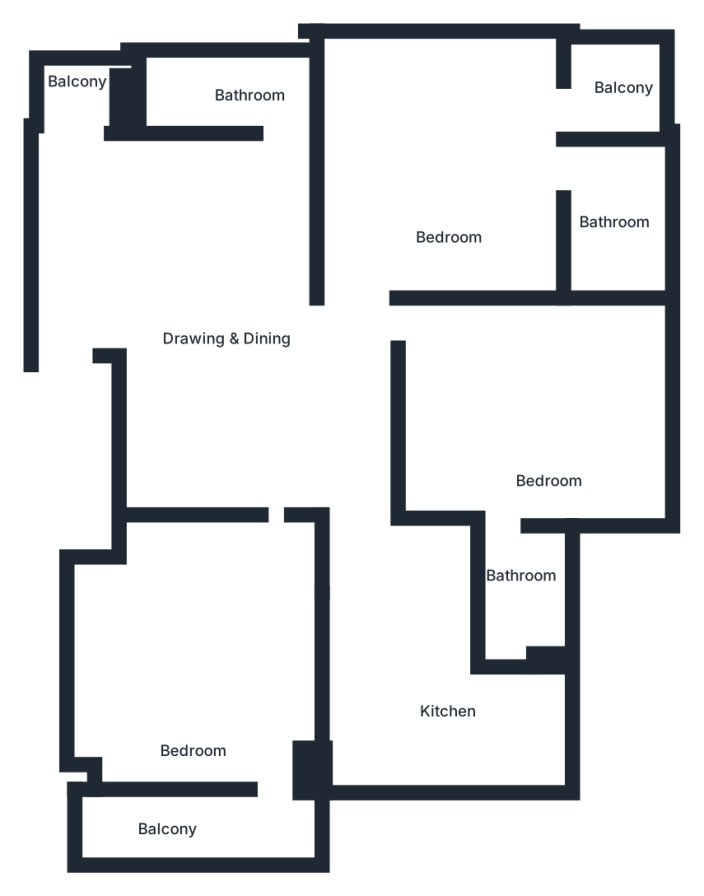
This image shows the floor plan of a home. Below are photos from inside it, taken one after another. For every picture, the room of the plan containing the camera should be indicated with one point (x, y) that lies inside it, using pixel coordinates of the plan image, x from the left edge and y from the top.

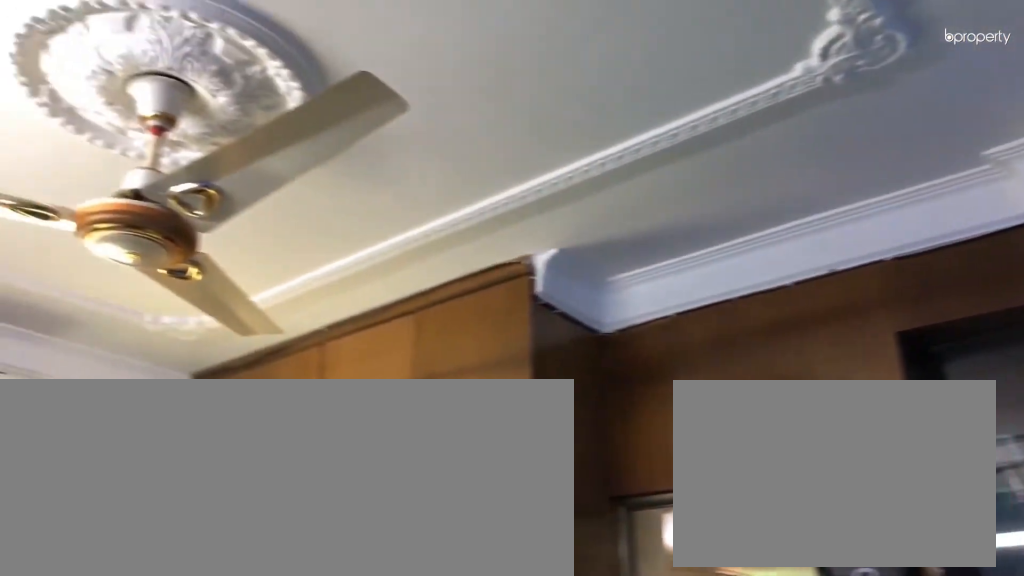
(555, 410)
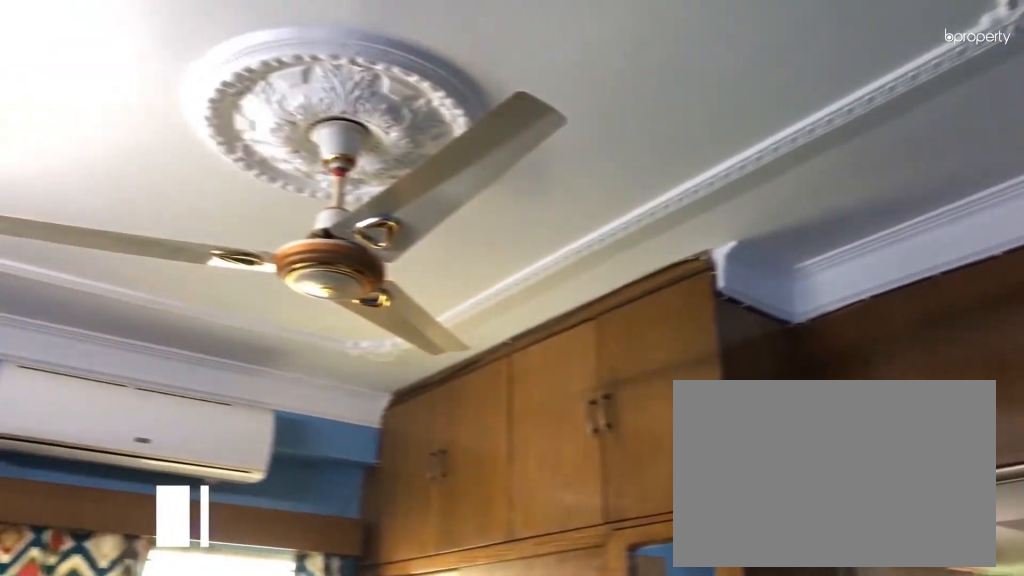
(555, 410)
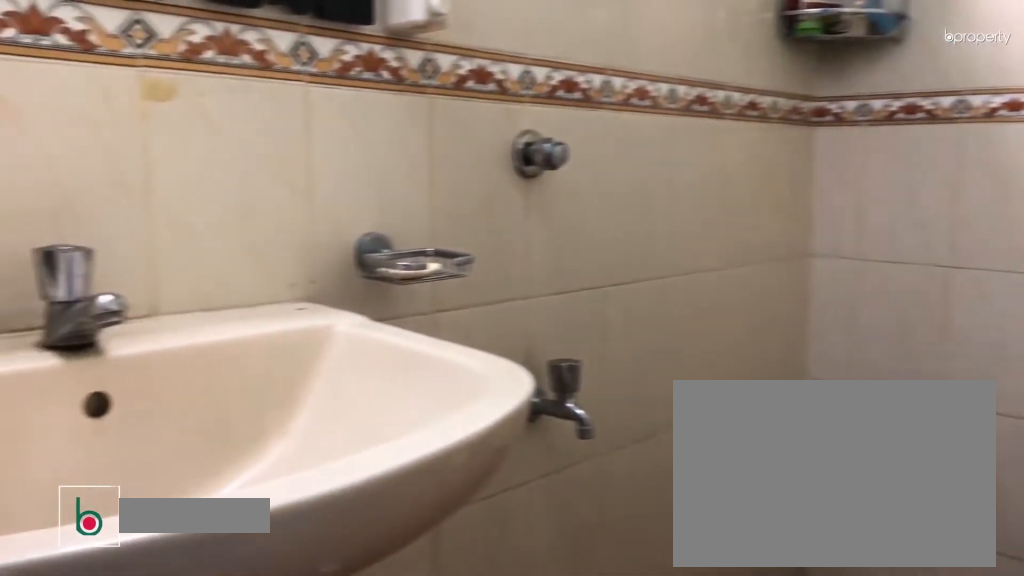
(523, 598)
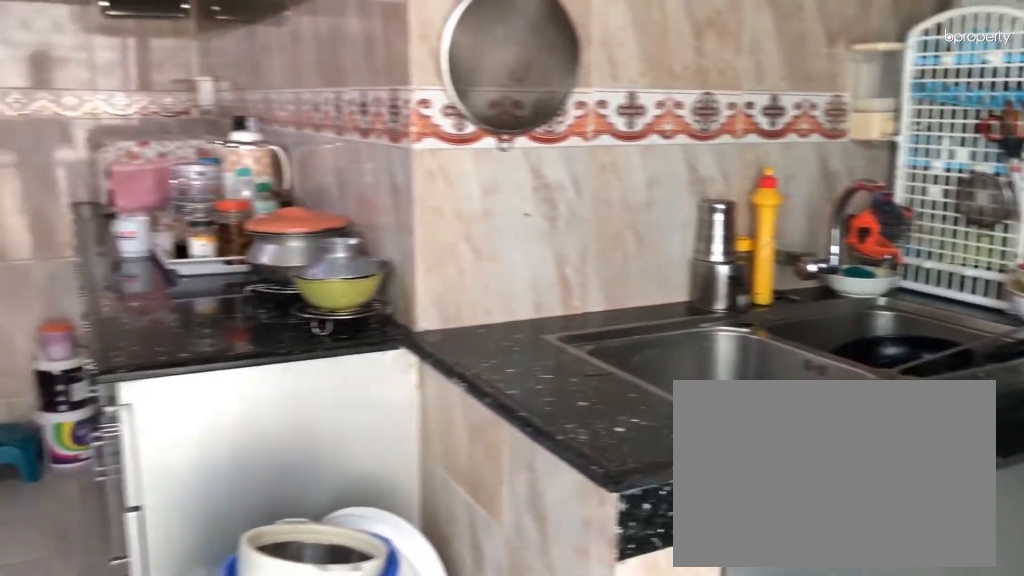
(463, 726)
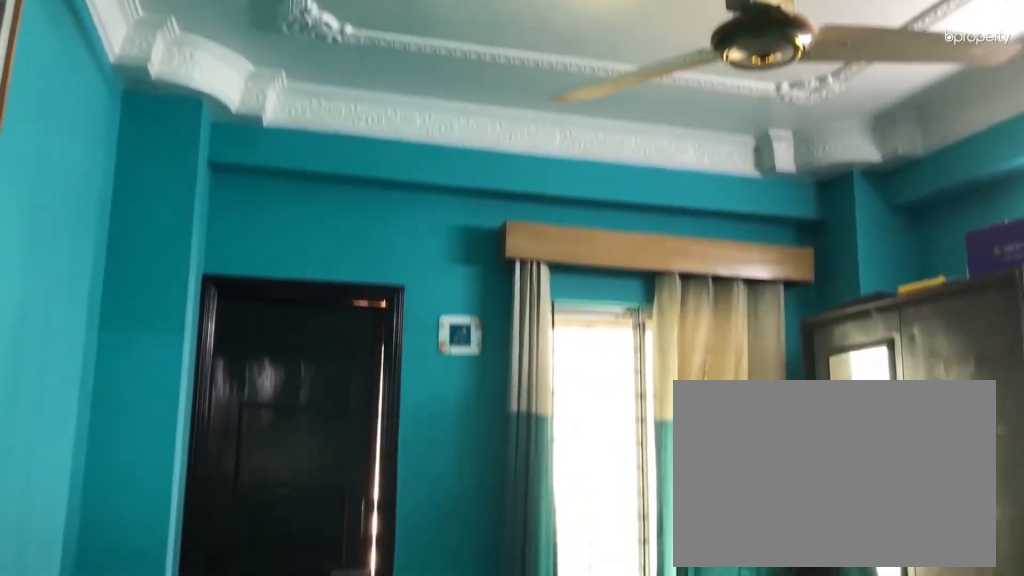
(213, 673)
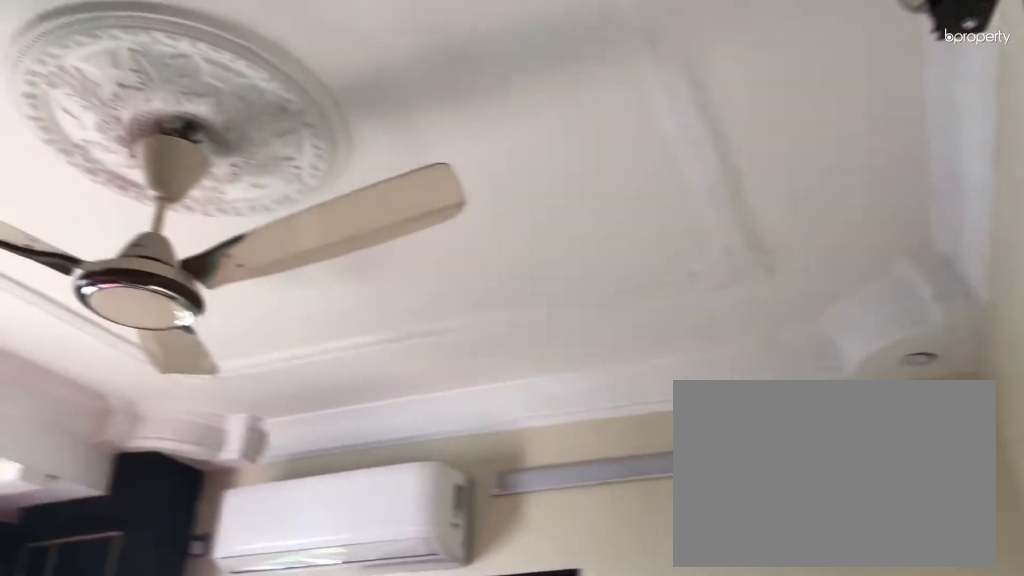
(450, 177)
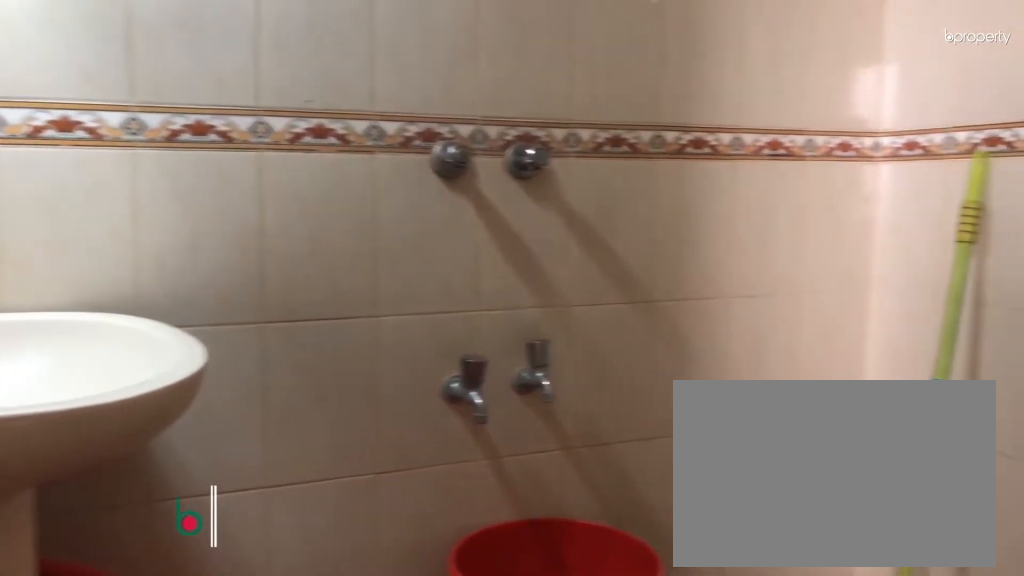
(615, 214)
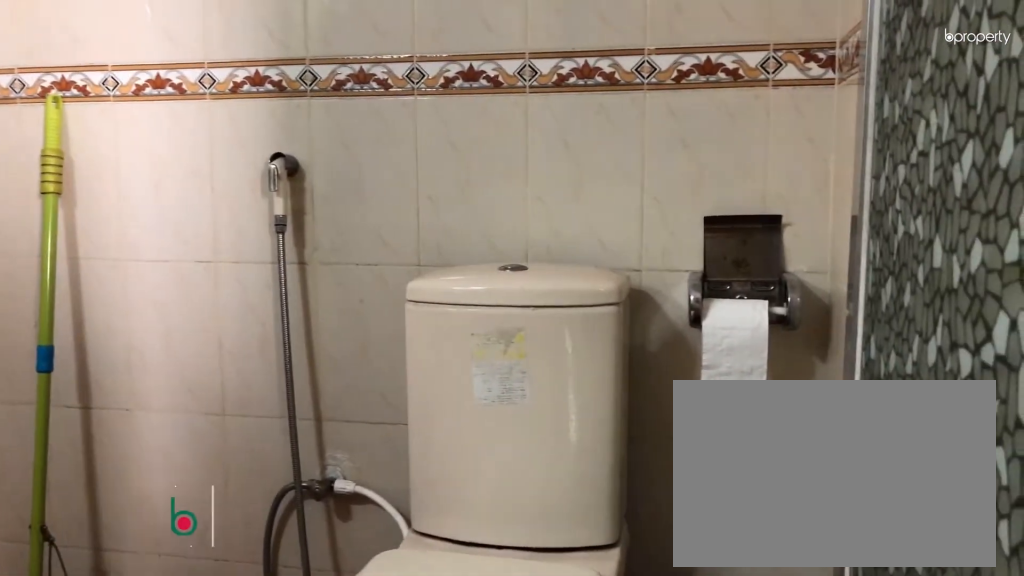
(615, 214)
